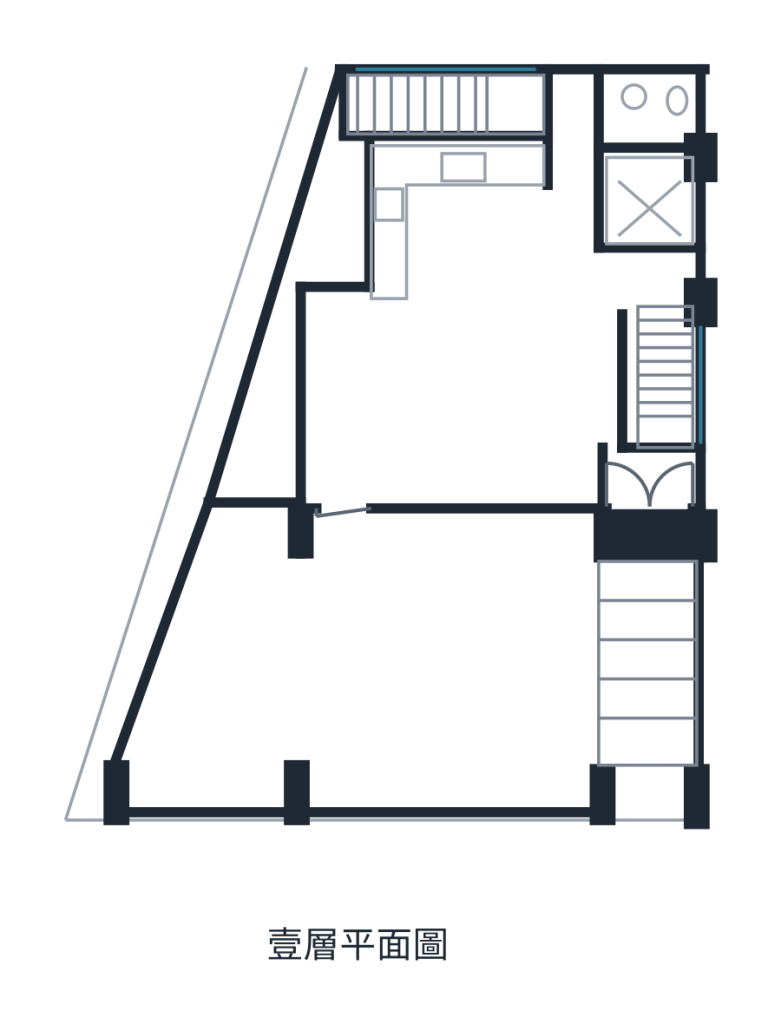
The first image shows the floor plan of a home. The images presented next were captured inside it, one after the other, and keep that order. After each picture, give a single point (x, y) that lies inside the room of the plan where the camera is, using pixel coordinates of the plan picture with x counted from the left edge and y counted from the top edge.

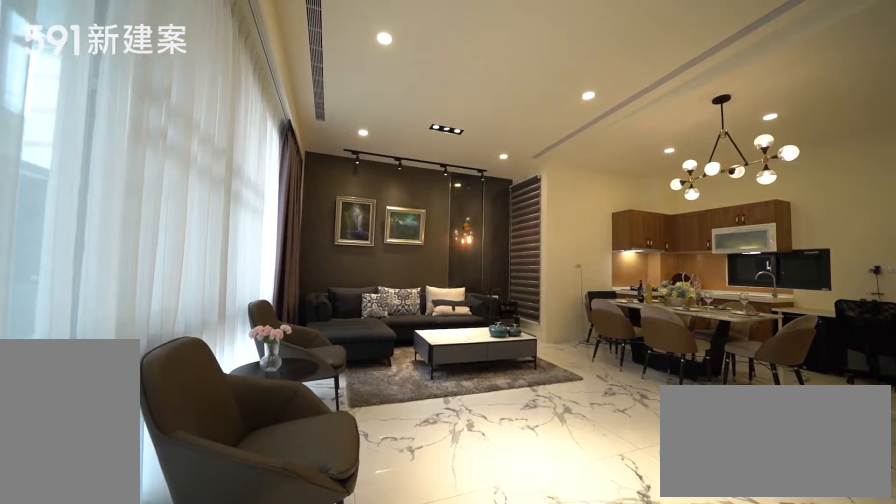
(466, 404)
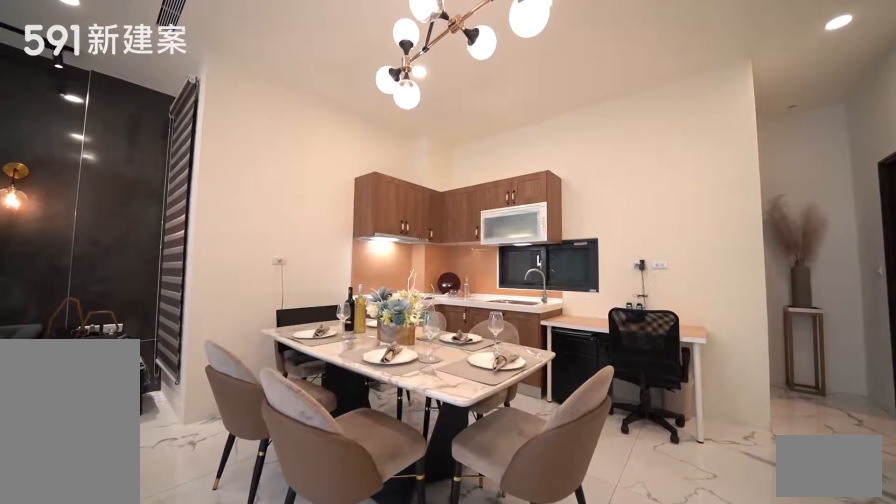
(461, 185)
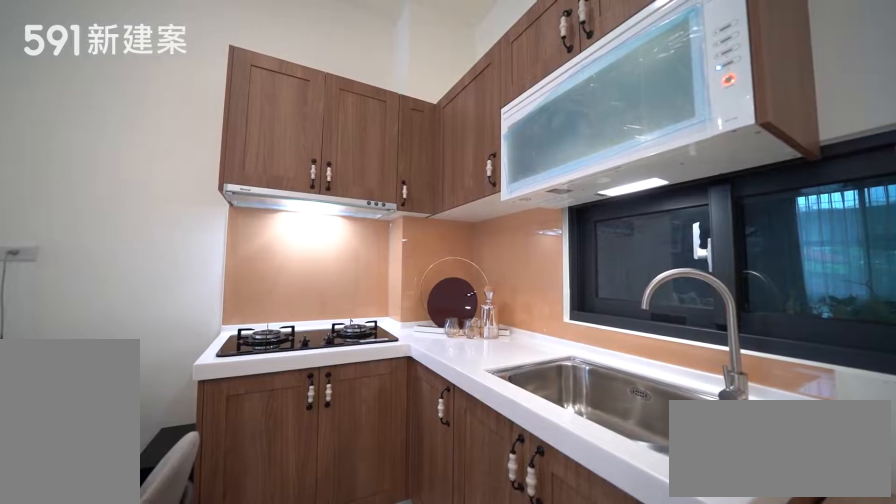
(461, 185)
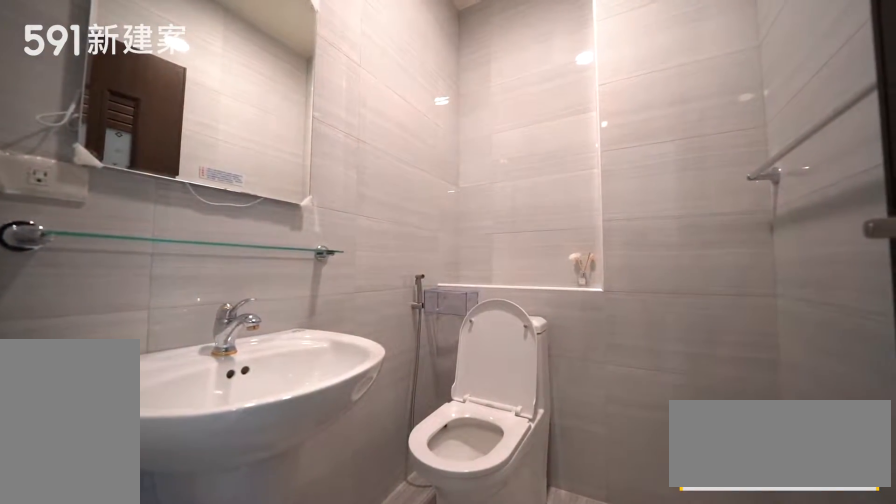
(655, 111)
